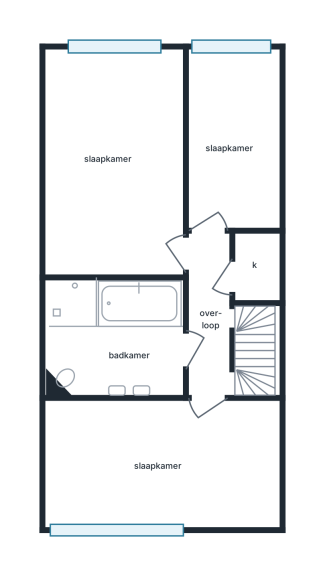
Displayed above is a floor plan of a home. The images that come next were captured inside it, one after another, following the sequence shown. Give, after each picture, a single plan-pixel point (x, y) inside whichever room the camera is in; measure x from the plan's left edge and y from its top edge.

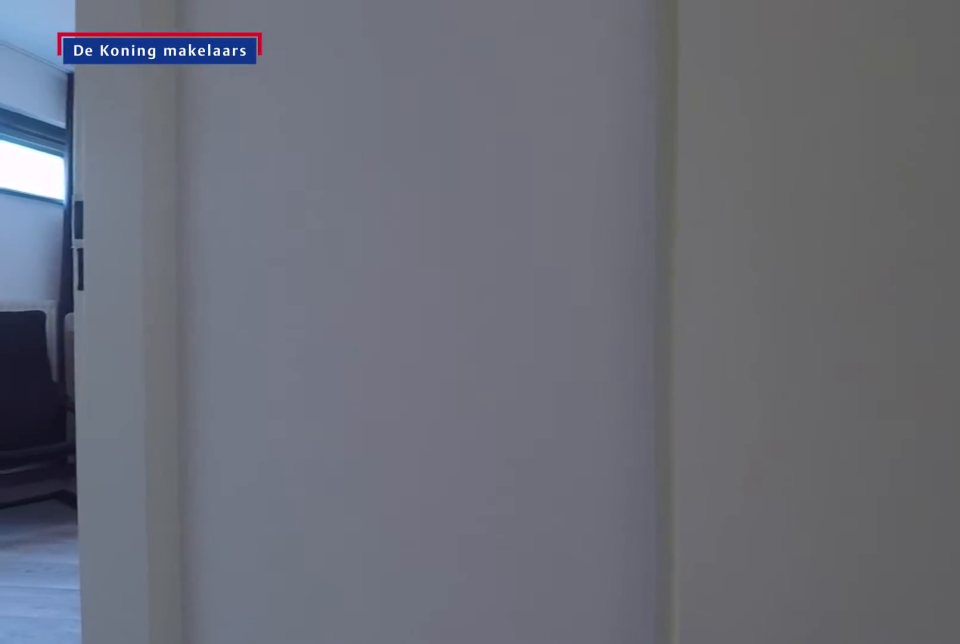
(212, 330)
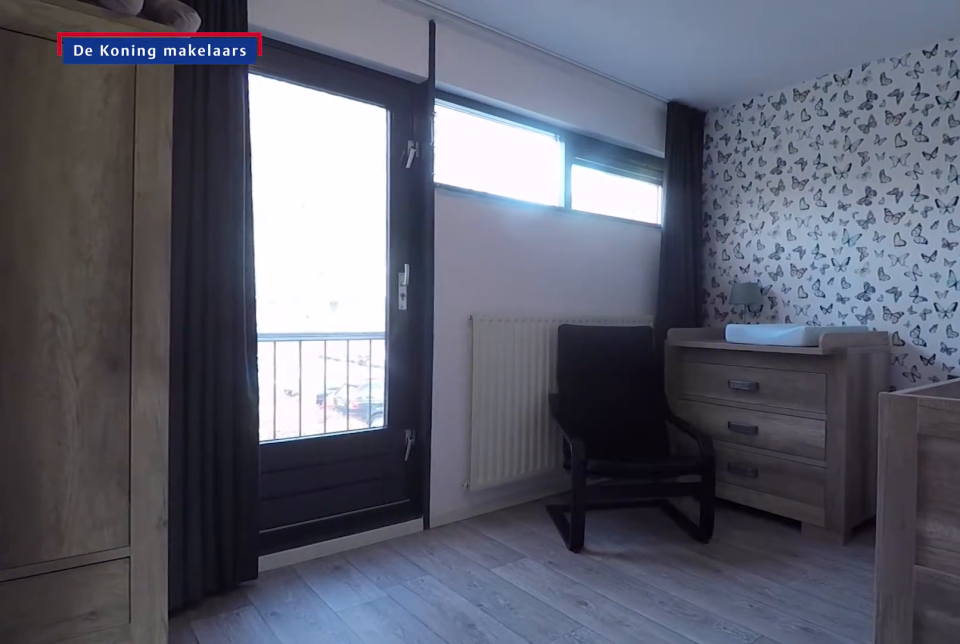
(163, 462)
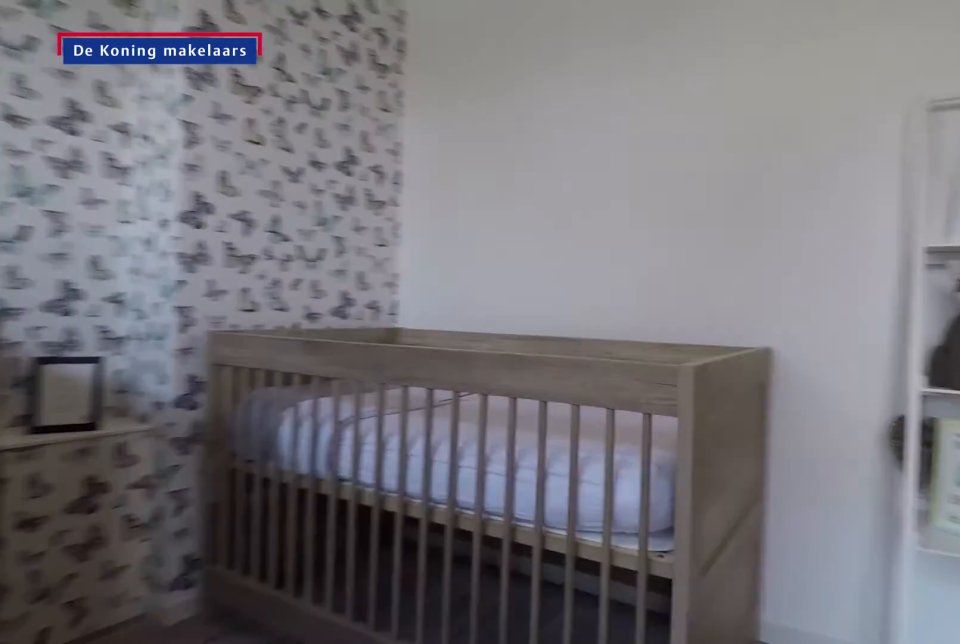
(163, 462)
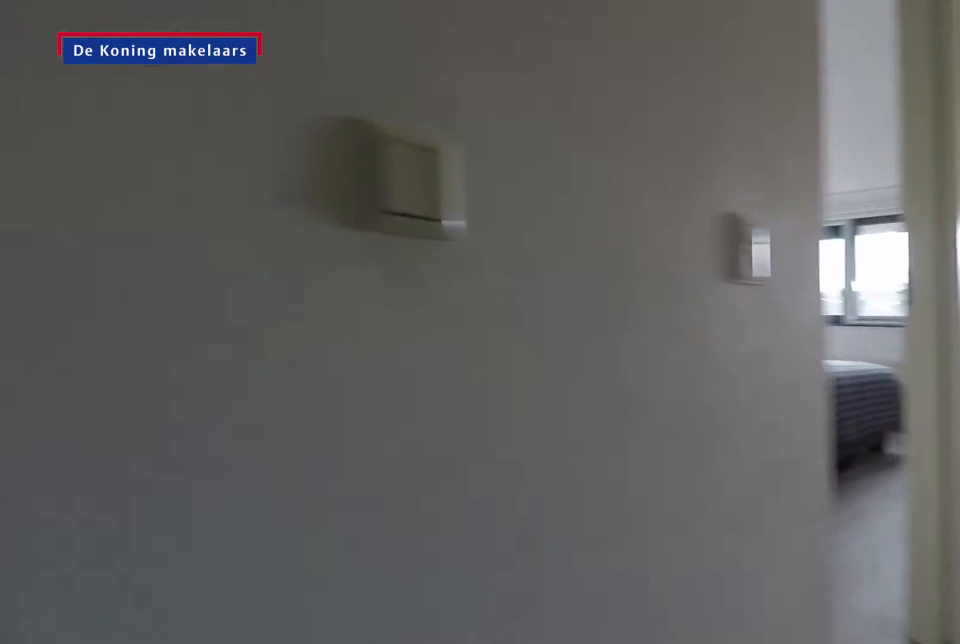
(212, 330)
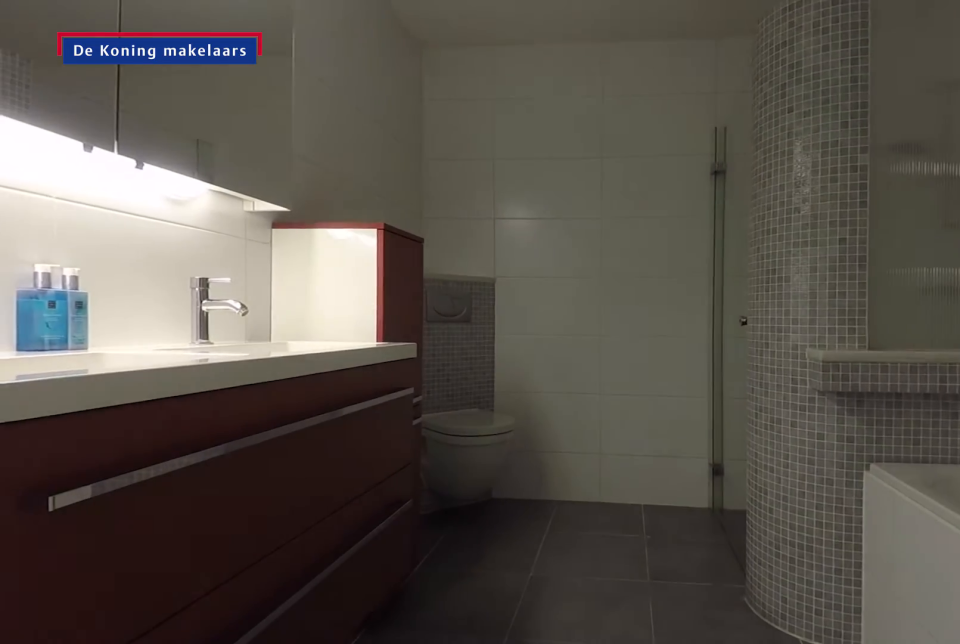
(116, 345)
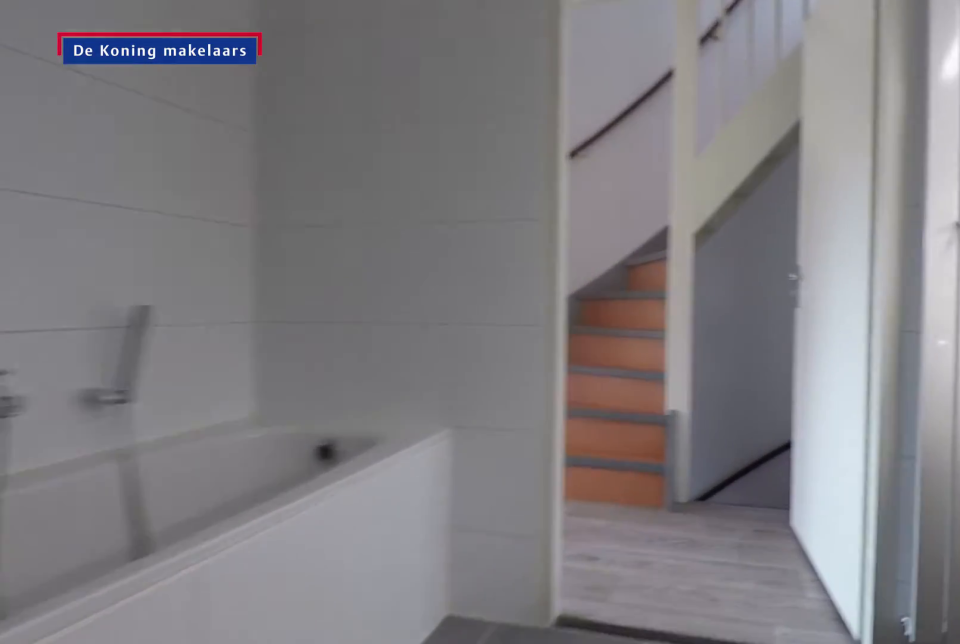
(116, 345)
